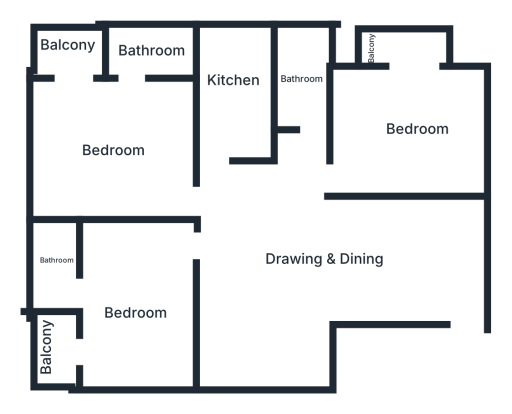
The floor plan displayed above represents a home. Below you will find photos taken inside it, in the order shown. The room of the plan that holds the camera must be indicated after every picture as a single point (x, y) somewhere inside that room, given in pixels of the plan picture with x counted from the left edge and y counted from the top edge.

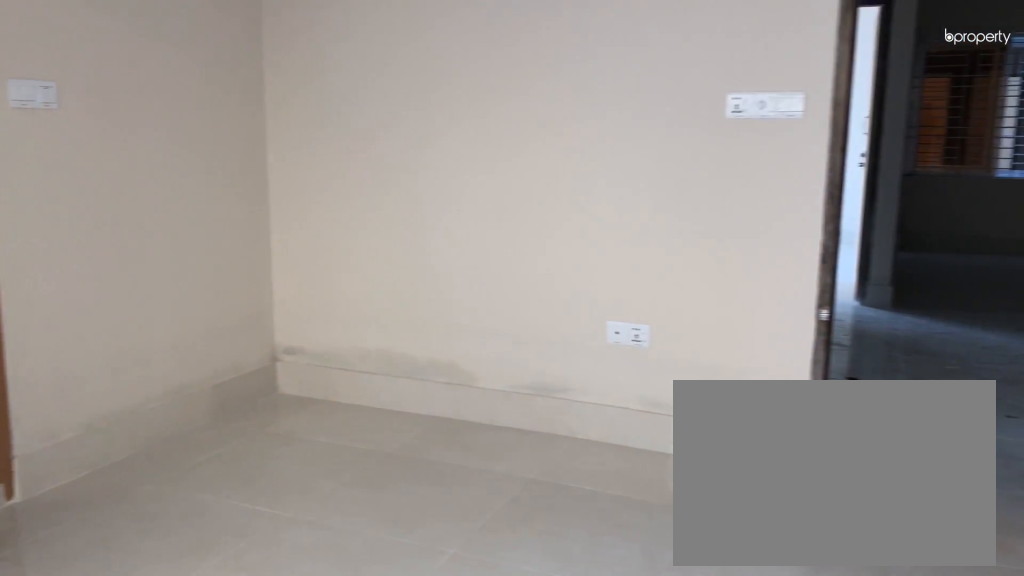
(107, 139)
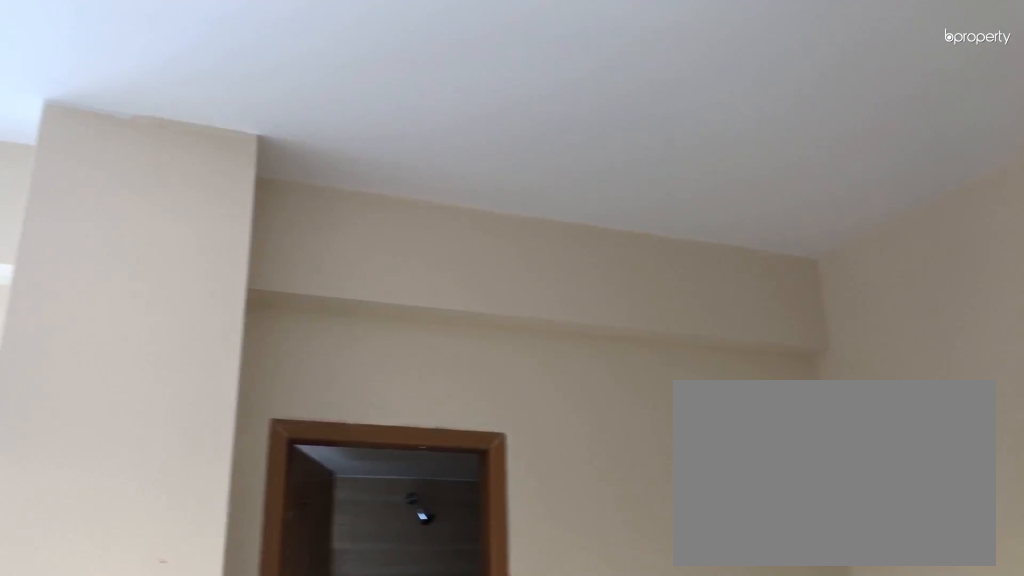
(107, 139)
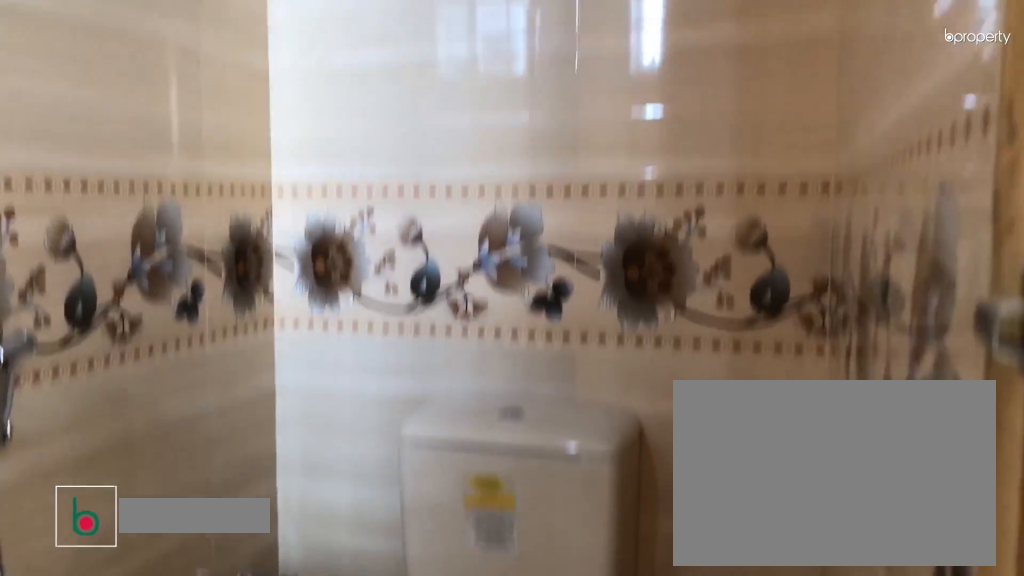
(155, 53)
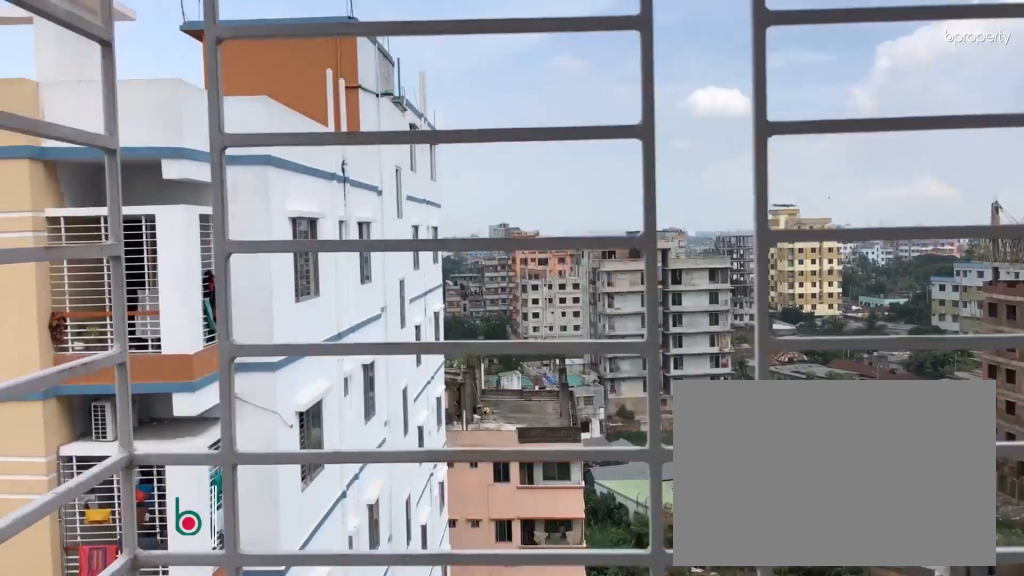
(66, 51)
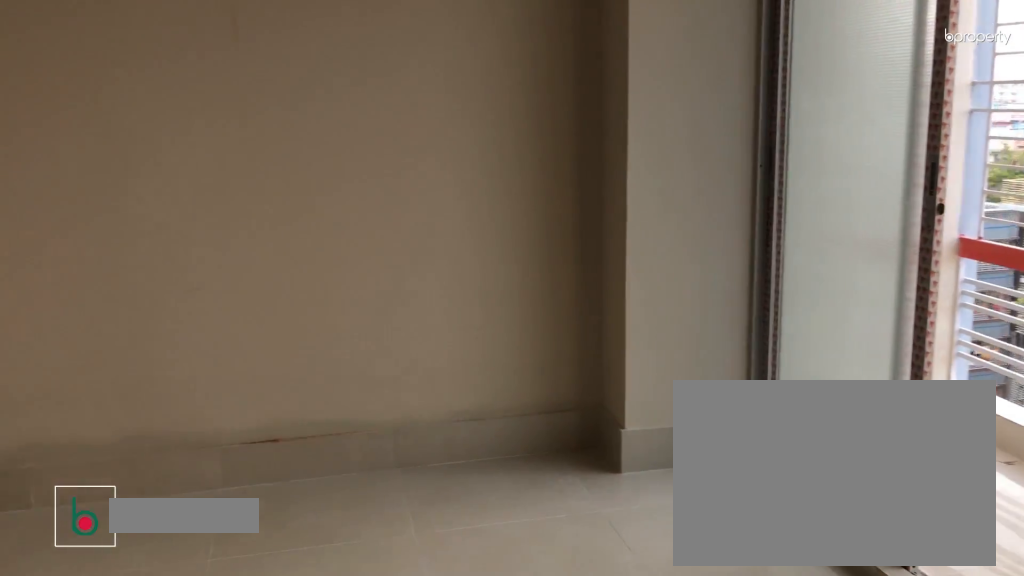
(137, 303)
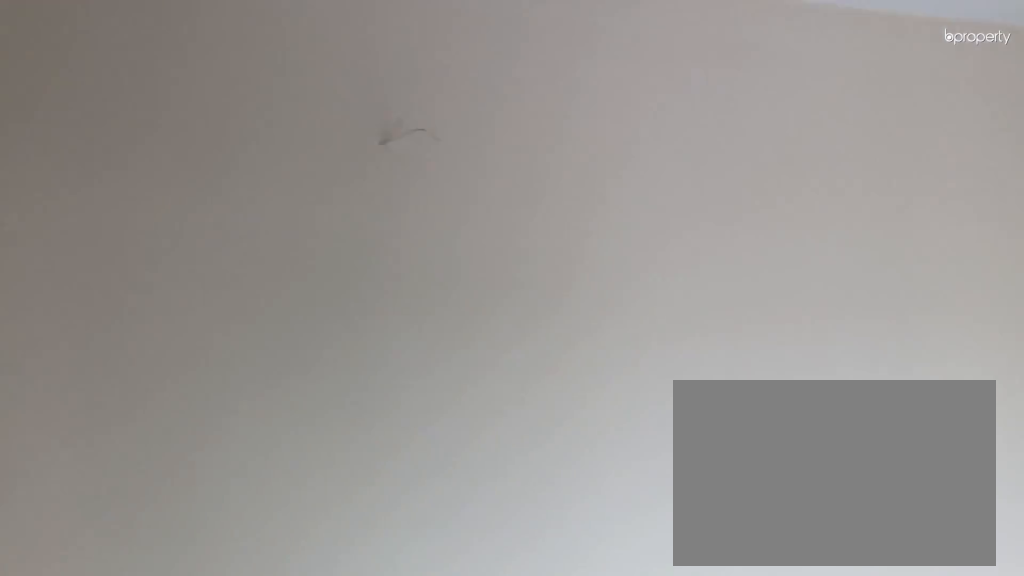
(137, 303)
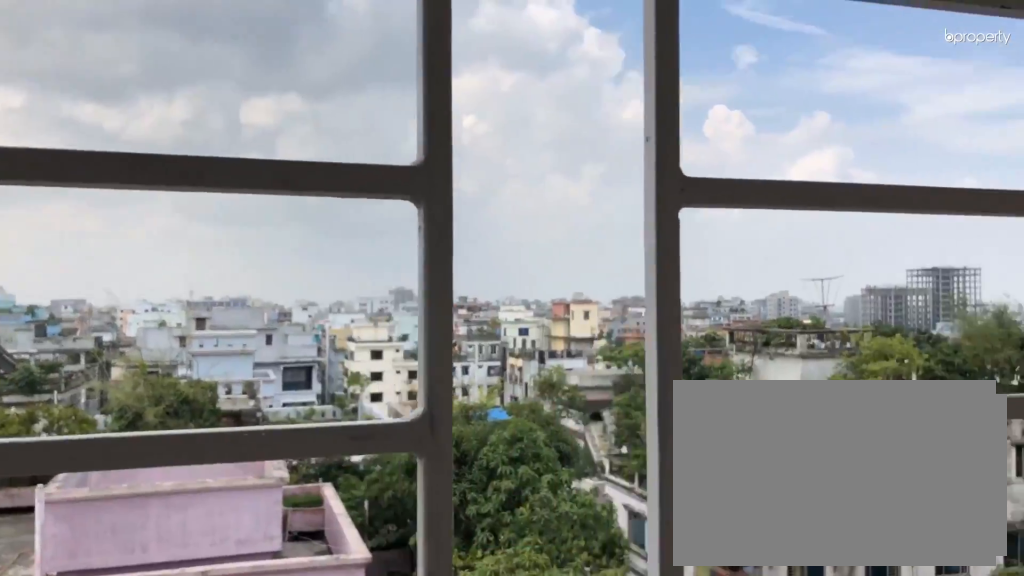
(54, 348)
